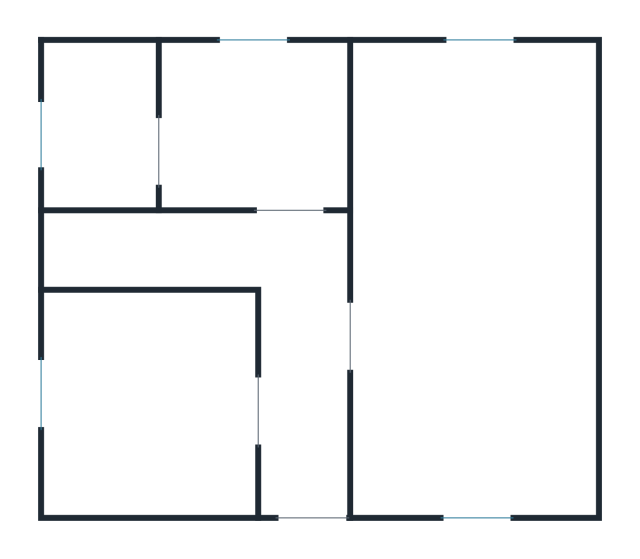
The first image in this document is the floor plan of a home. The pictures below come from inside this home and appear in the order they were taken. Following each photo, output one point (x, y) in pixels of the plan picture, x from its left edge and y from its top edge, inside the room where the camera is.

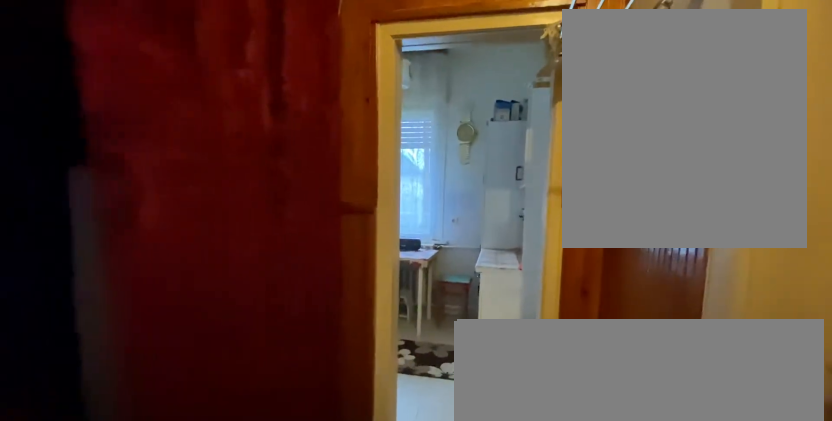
(306, 413)
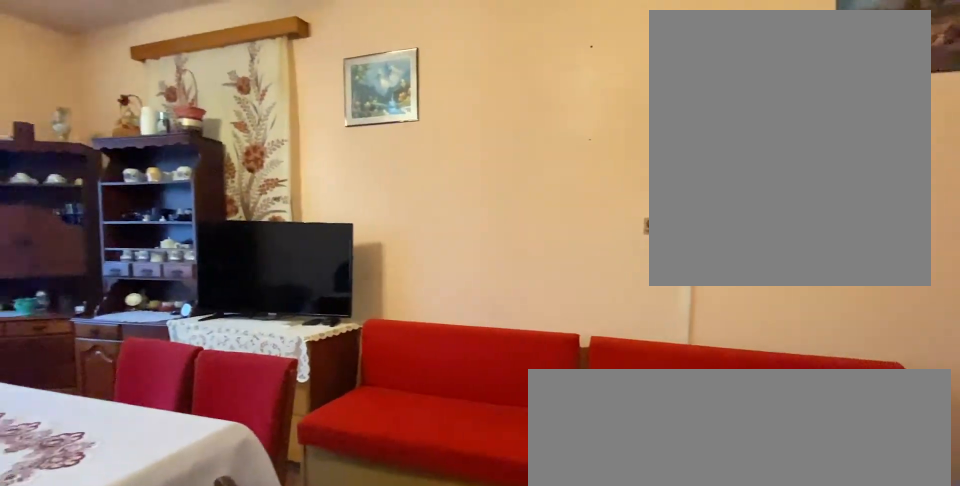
(486, 291)
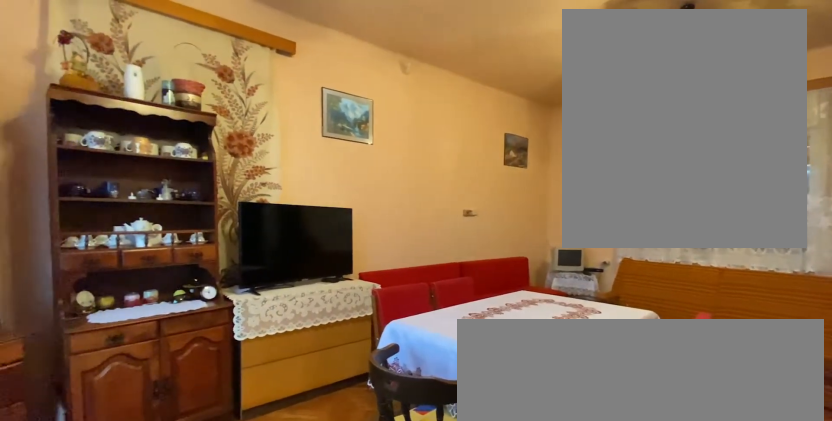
(486, 291)
